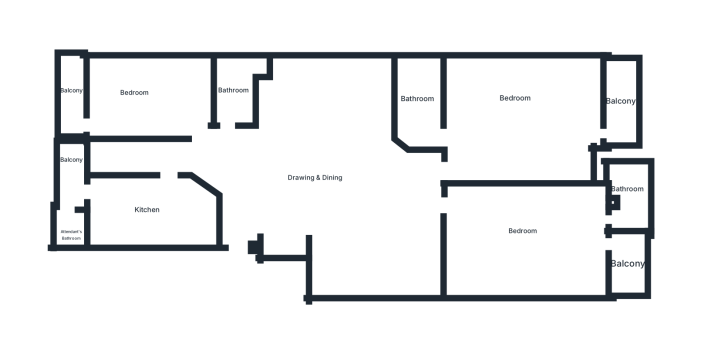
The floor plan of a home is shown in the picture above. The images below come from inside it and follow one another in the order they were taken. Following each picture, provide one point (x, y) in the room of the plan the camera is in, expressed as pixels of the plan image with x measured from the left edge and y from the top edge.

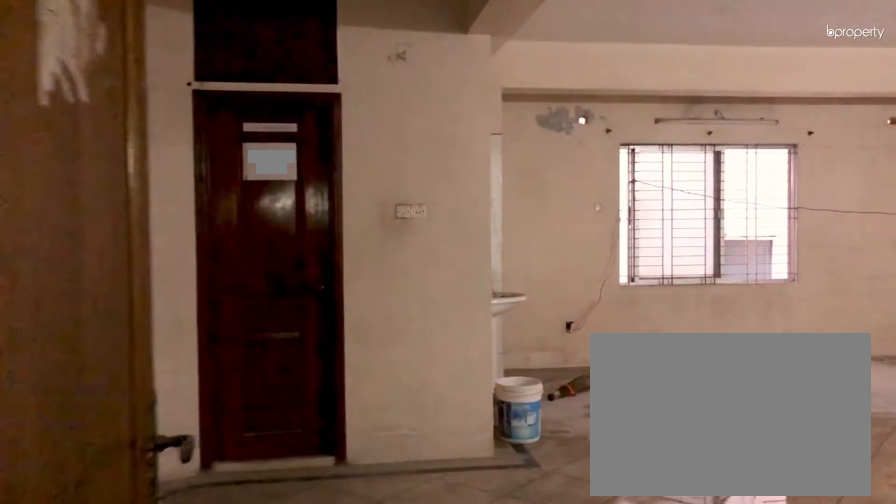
(237, 229)
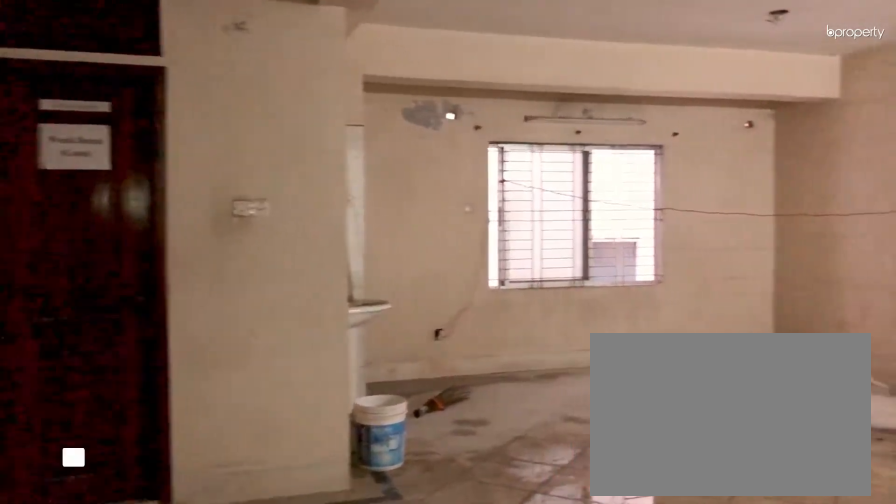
(237, 229)
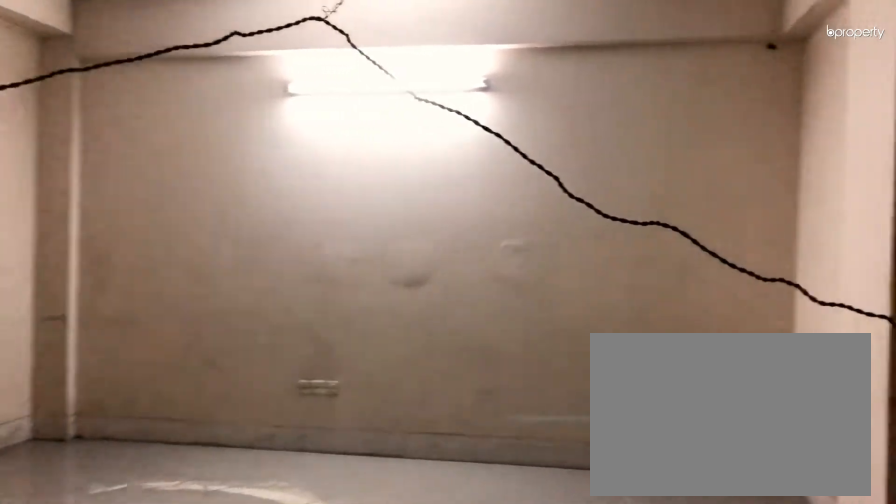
(336, 188)
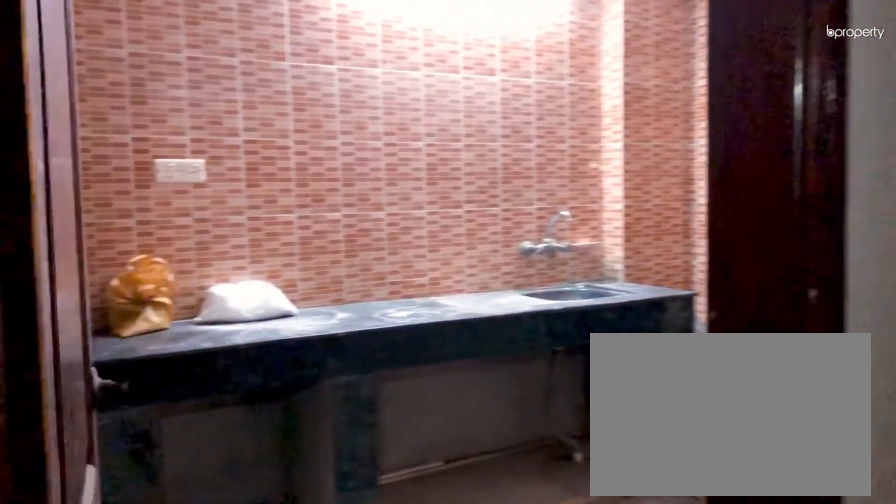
(166, 195)
